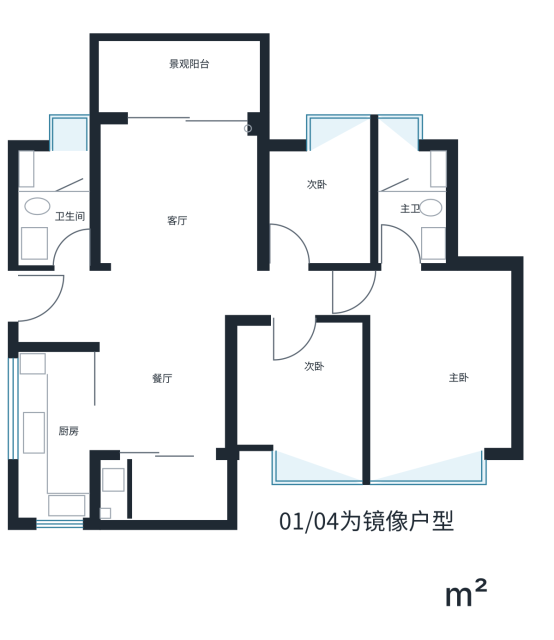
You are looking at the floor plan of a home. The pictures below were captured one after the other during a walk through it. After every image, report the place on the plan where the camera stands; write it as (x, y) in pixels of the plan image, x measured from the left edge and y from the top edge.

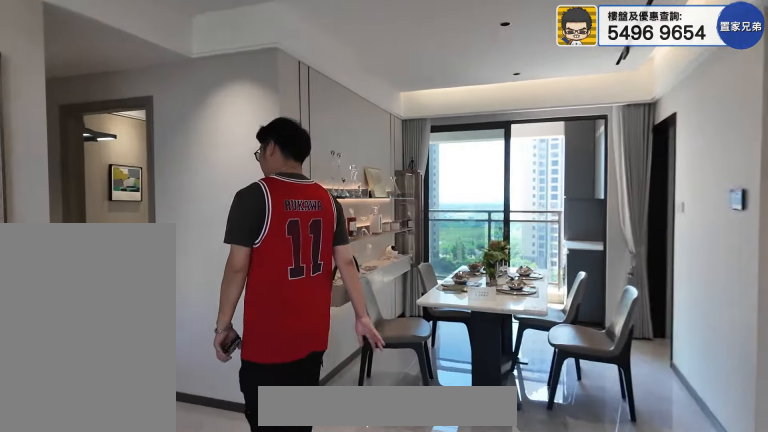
(197, 242)
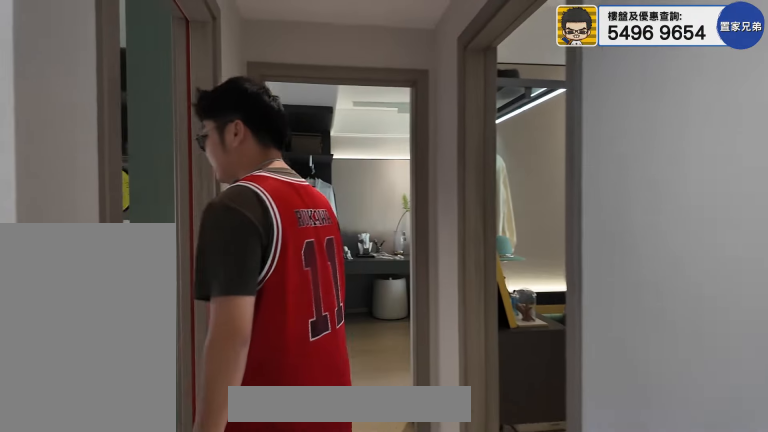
(281, 257)
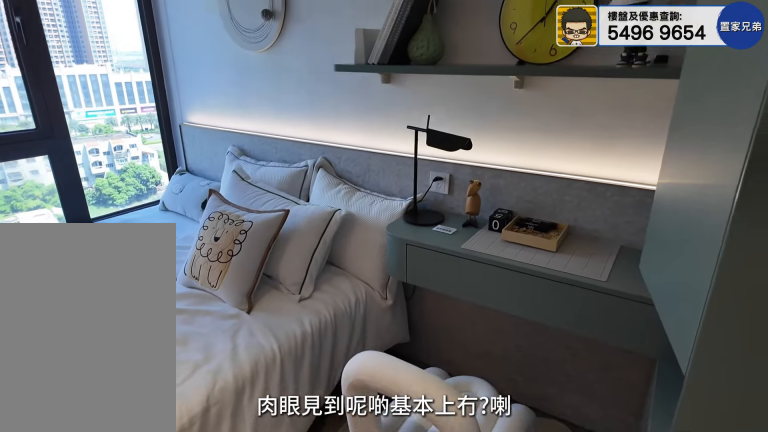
(291, 198)
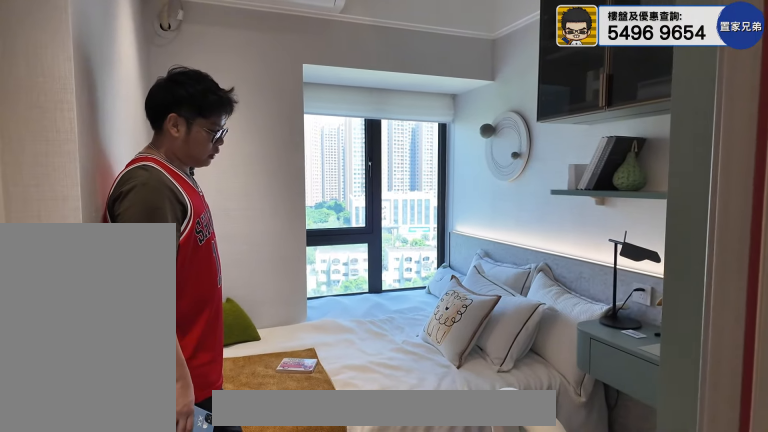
(289, 190)
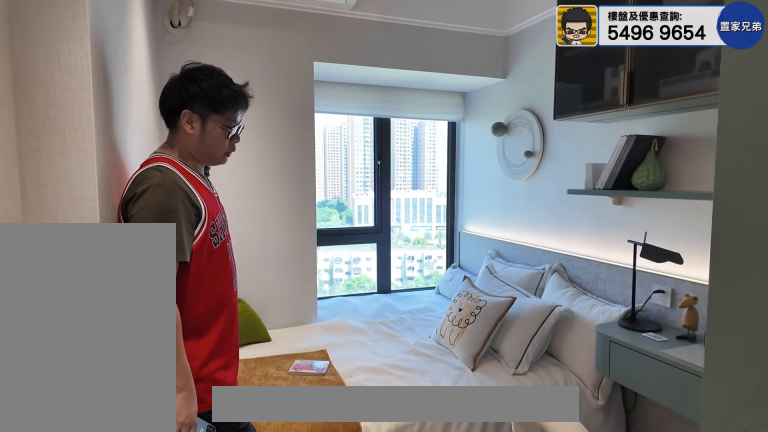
(298, 209)
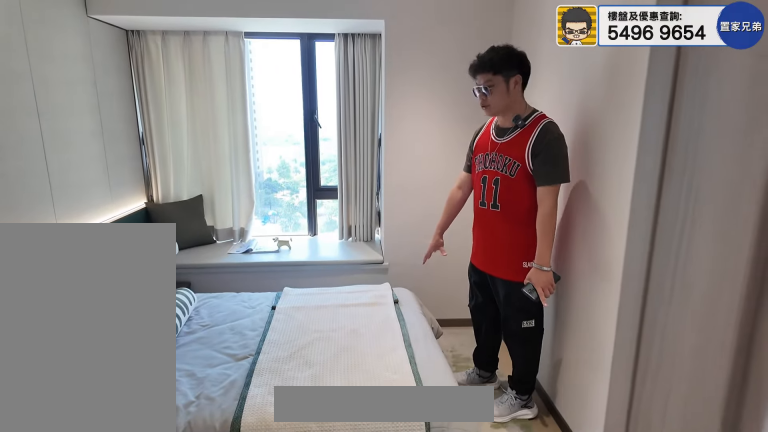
(291, 401)
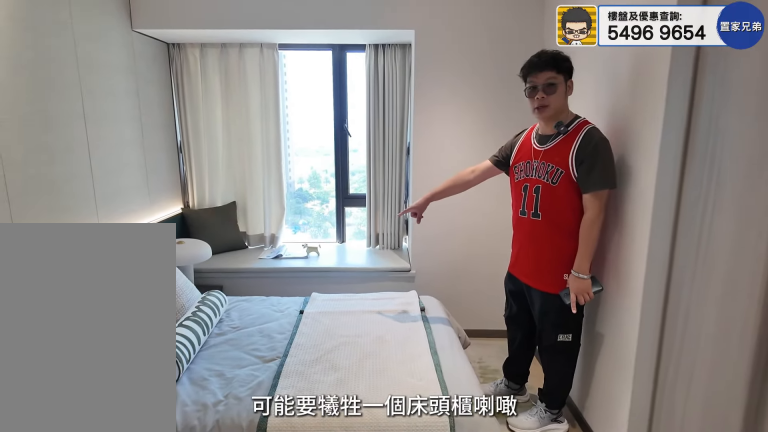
(292, 408)
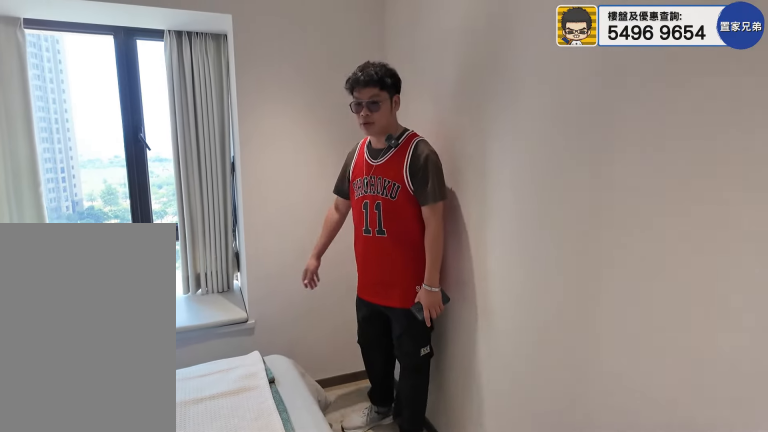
(295, 410)
